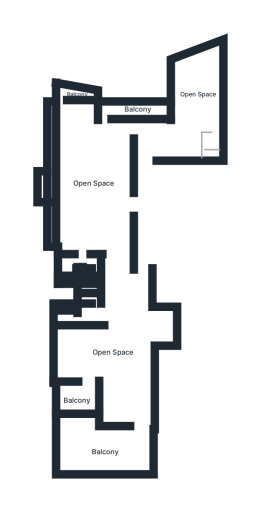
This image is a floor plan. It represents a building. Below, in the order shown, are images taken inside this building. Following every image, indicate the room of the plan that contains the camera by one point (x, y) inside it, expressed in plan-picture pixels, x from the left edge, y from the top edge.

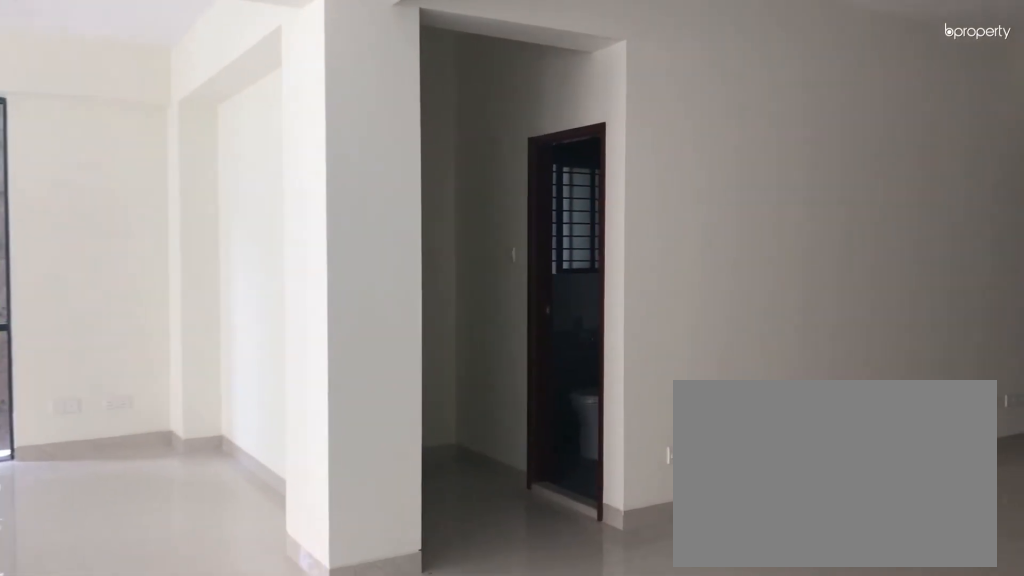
(111, 349)
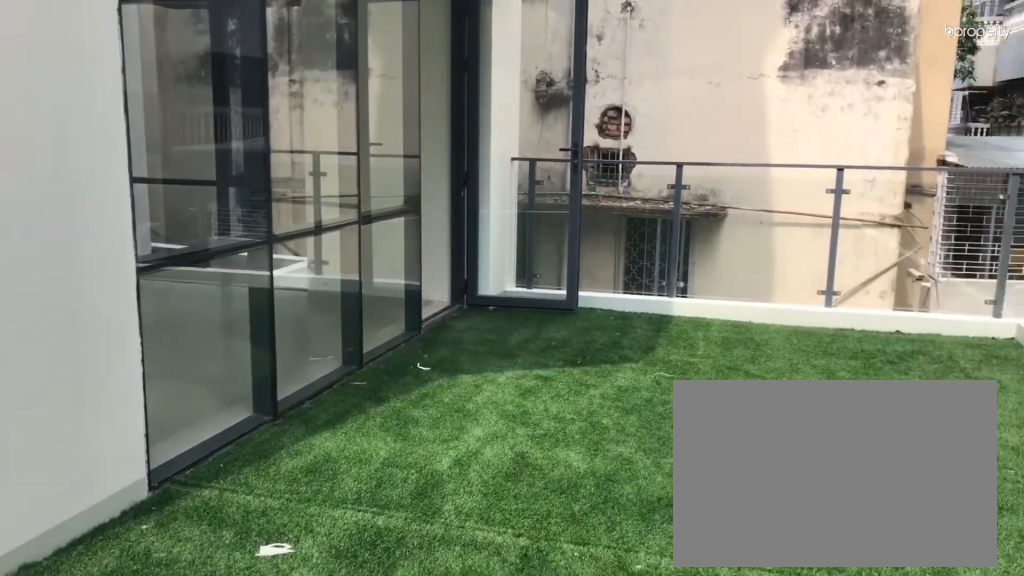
(101, 455)
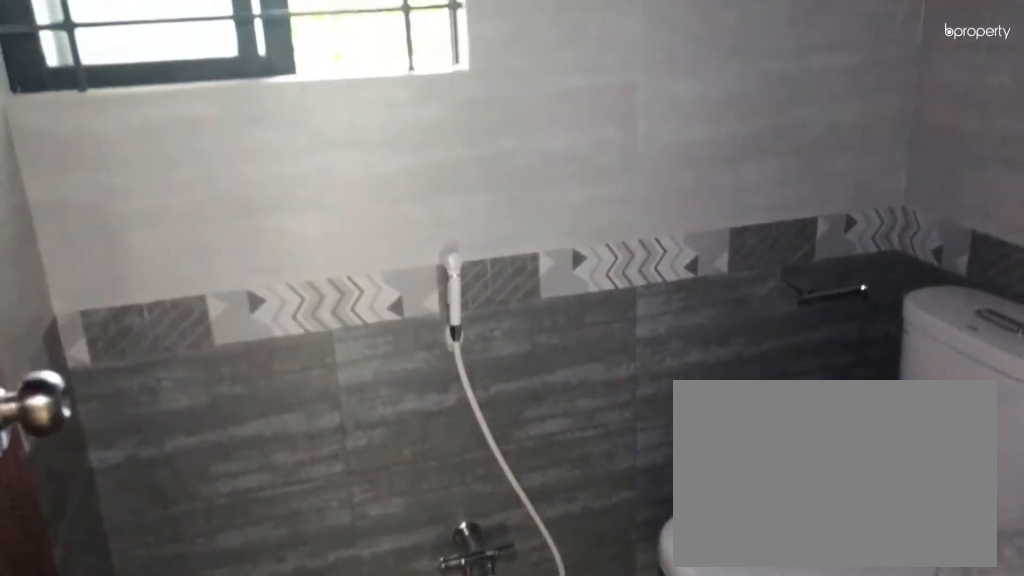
(66, 313)
